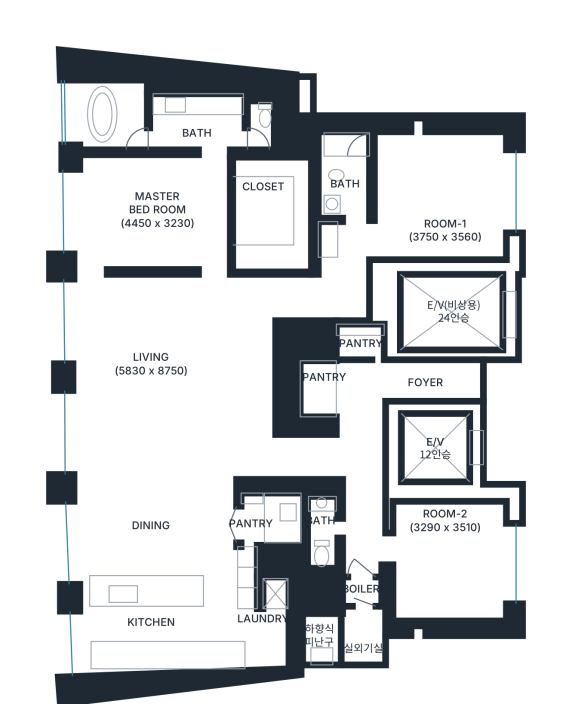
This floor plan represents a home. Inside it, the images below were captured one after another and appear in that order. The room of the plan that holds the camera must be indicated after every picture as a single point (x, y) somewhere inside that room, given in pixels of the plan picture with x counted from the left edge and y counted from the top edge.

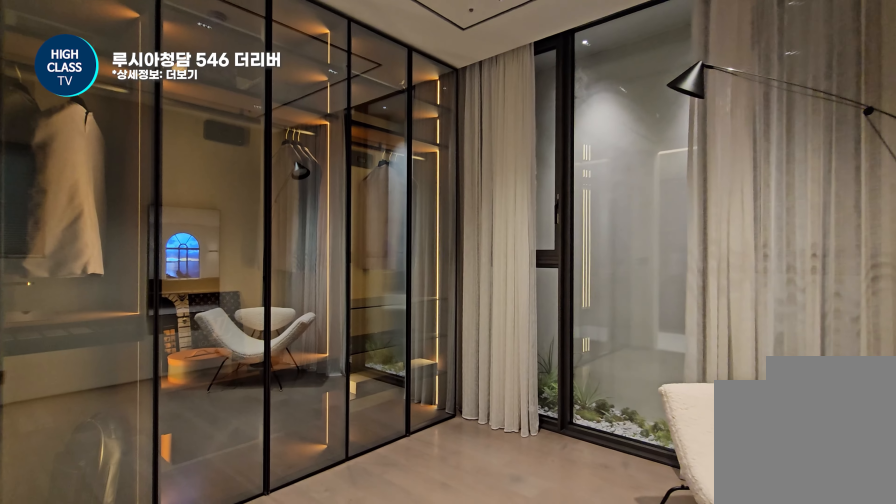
(447, 559)
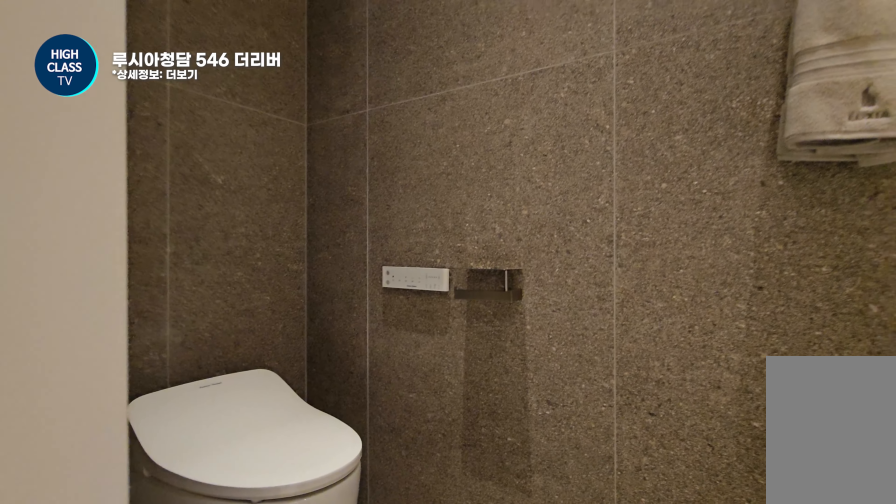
(323, 527)
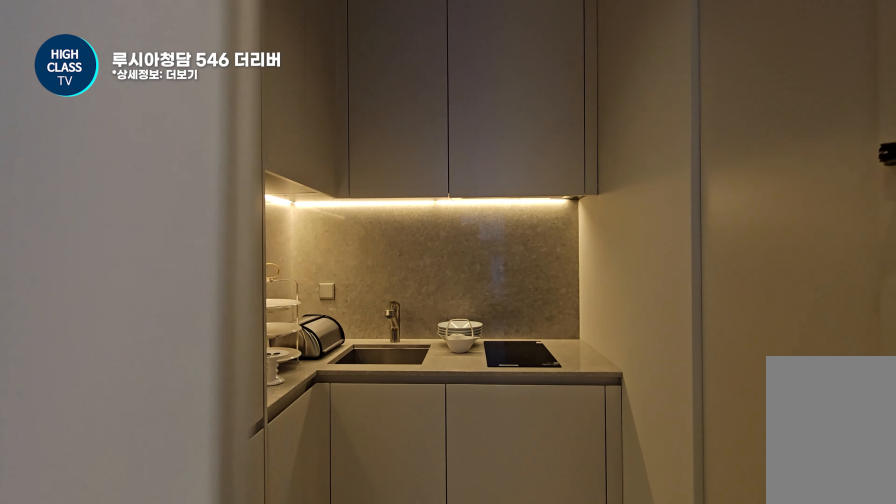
(178, 556)
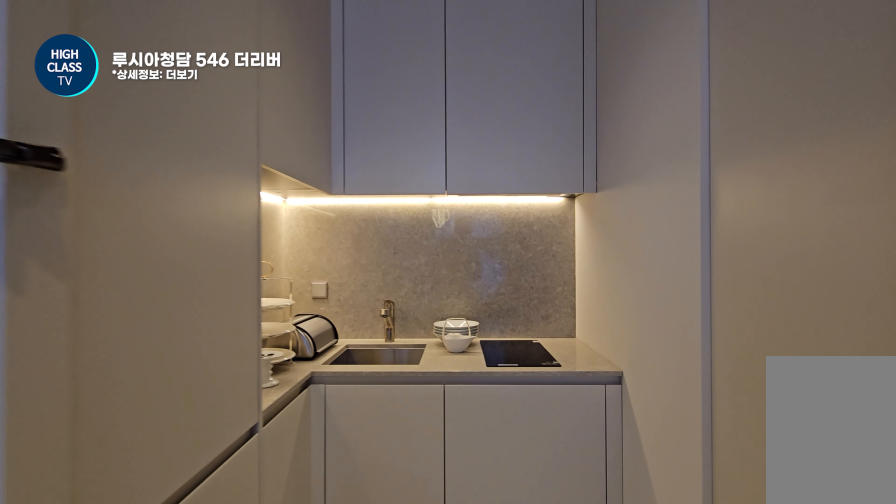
(178, 556)
